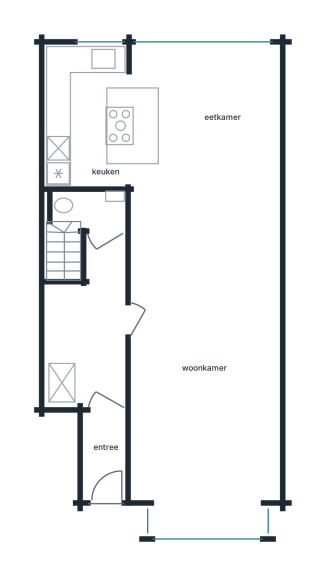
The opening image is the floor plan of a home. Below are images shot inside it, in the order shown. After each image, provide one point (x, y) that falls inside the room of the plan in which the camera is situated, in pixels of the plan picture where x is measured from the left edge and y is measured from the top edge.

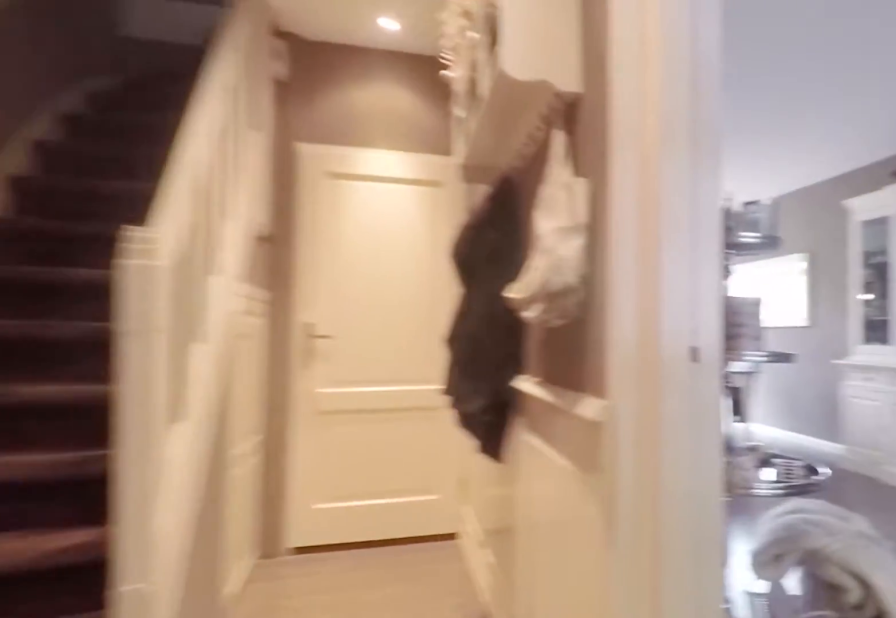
(93, 359)
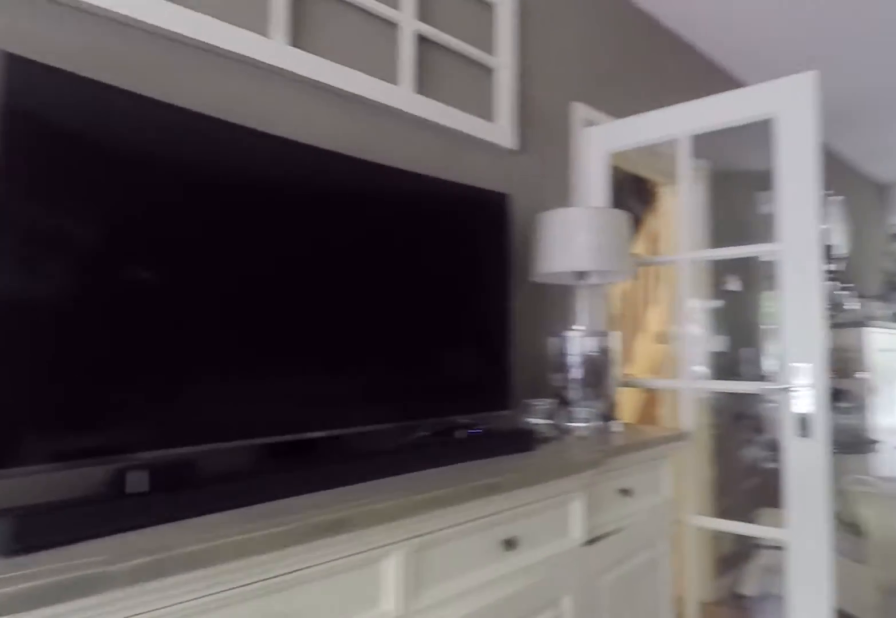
(203, 277)
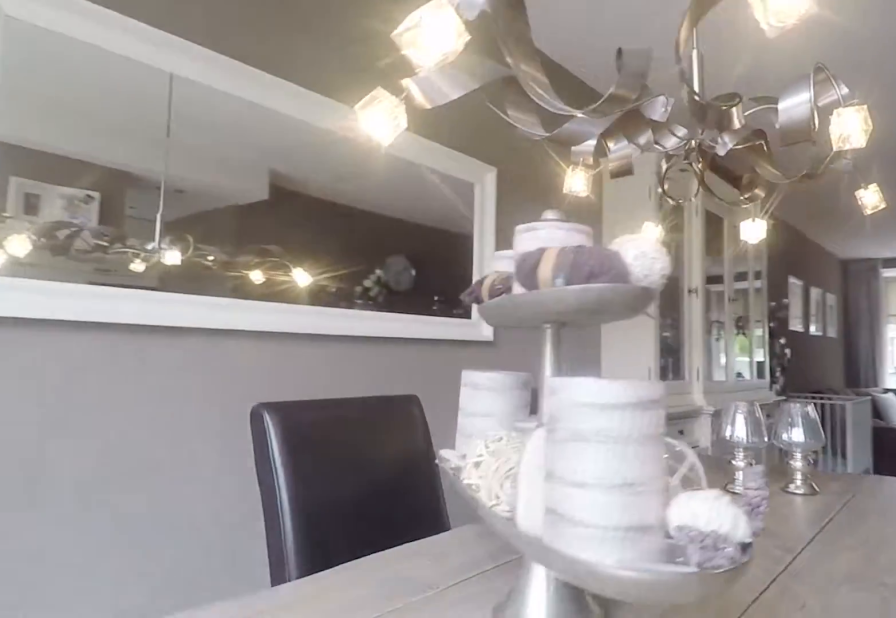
(141, 98)
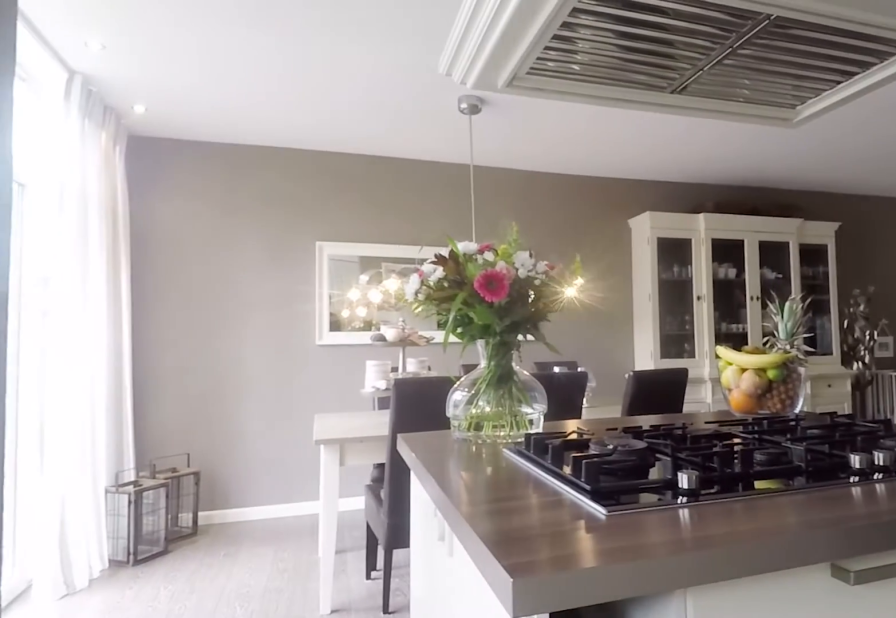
(141, 98)
